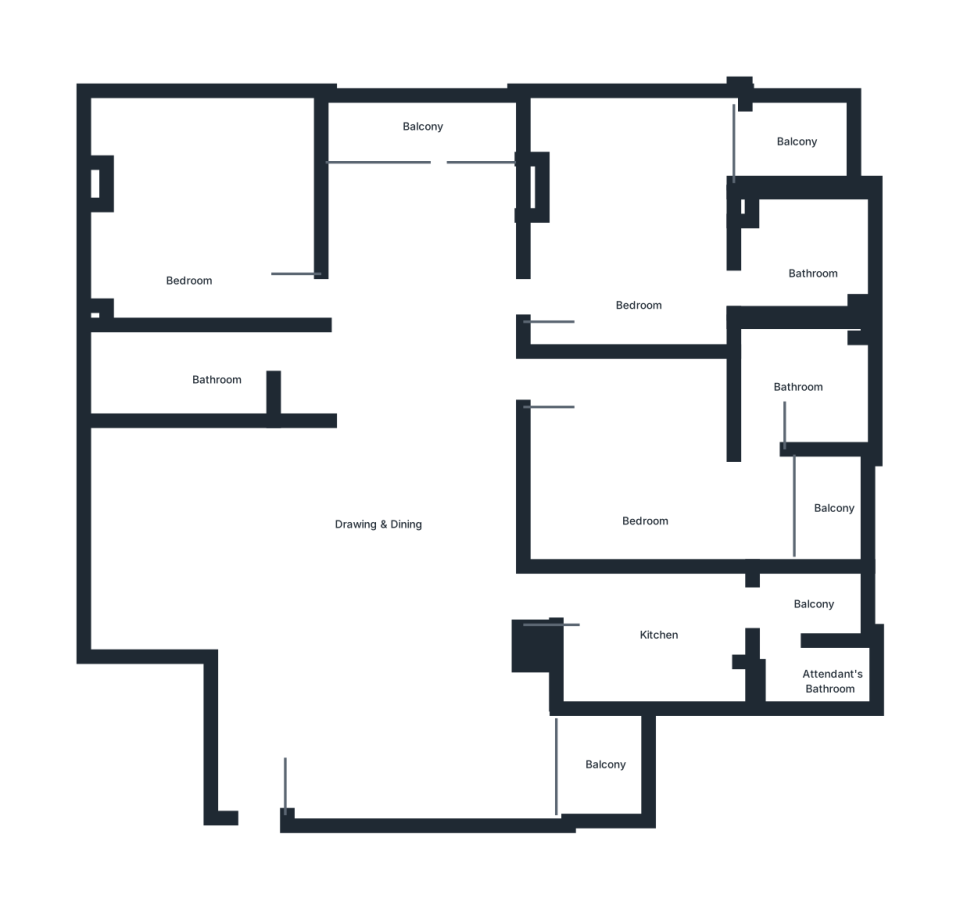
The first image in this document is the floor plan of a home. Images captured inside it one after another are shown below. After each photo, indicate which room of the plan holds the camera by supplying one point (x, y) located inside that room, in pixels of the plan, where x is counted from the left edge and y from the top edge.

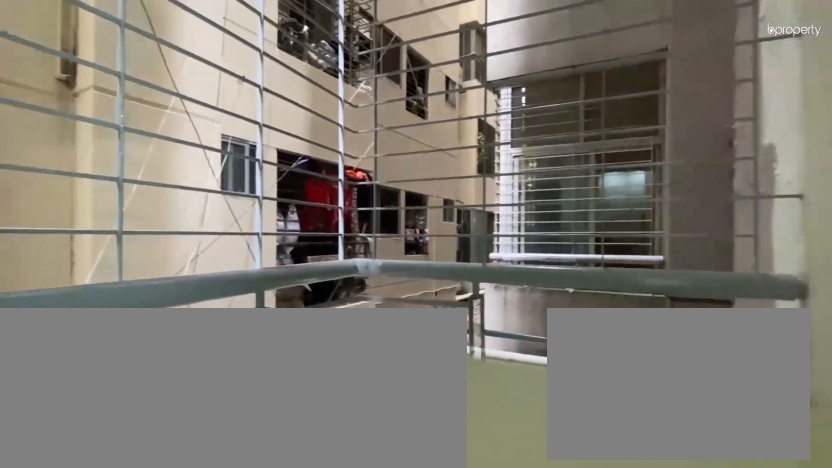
(804, 148)
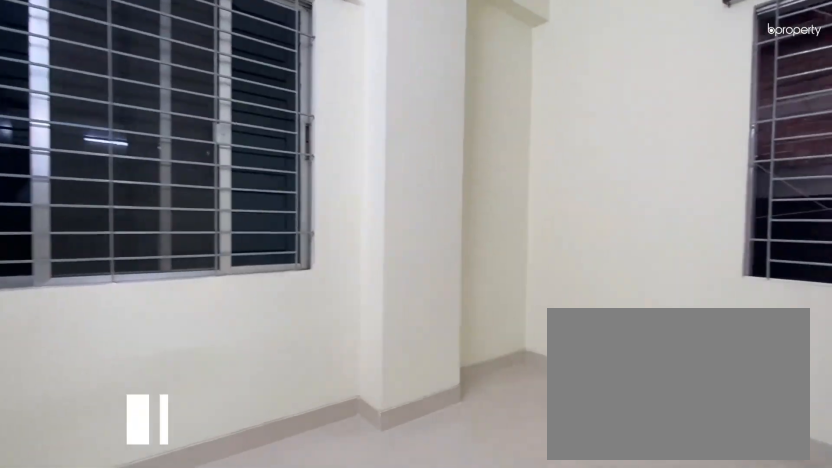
(183, 242)
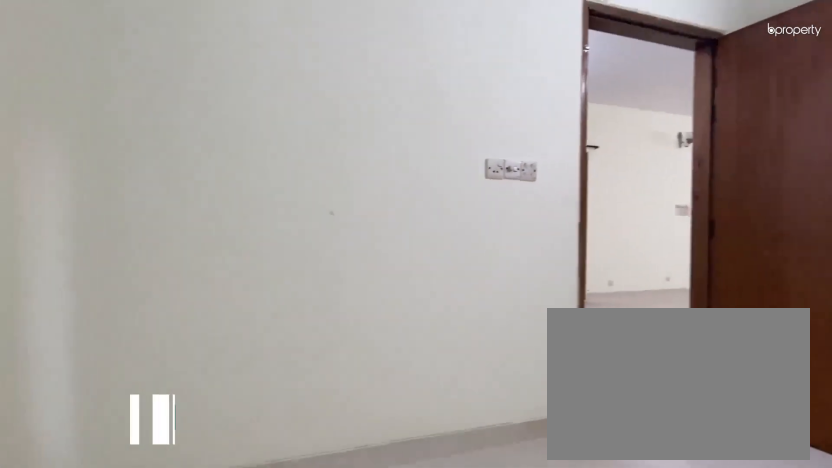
(183, 242)
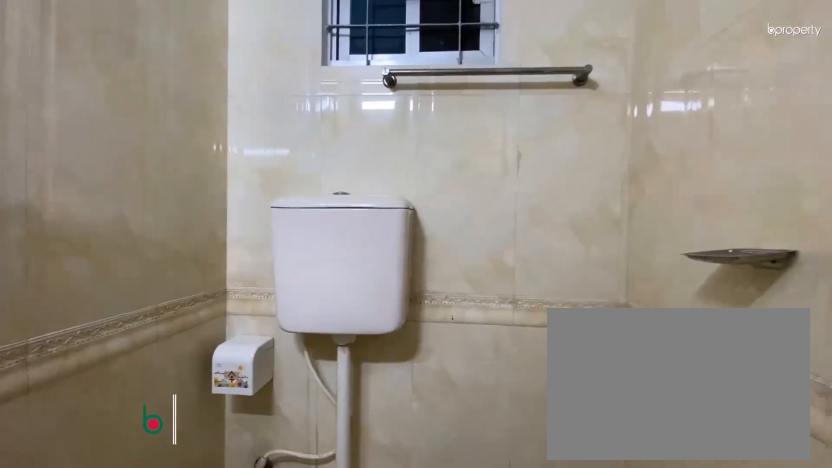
(240, 360)
